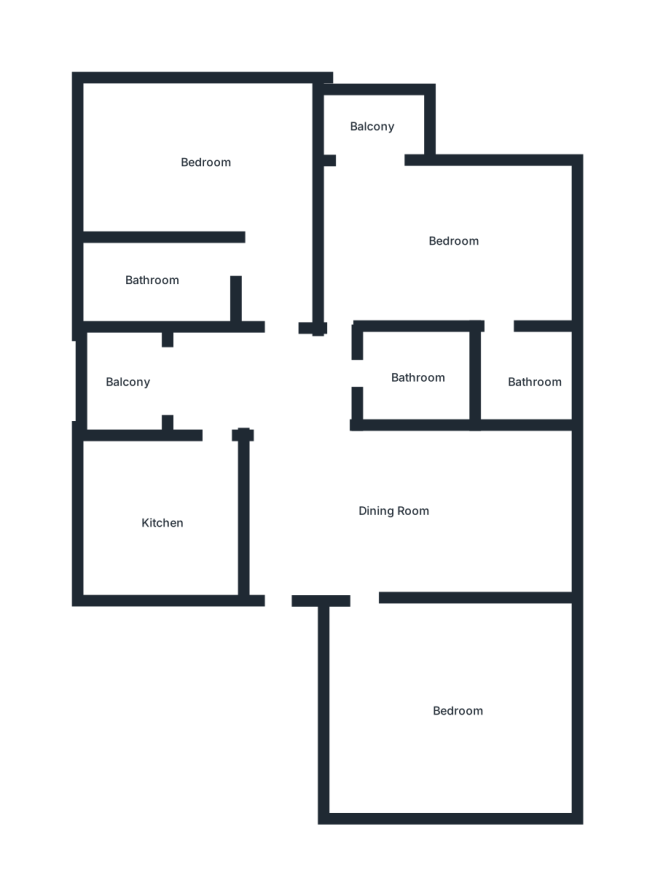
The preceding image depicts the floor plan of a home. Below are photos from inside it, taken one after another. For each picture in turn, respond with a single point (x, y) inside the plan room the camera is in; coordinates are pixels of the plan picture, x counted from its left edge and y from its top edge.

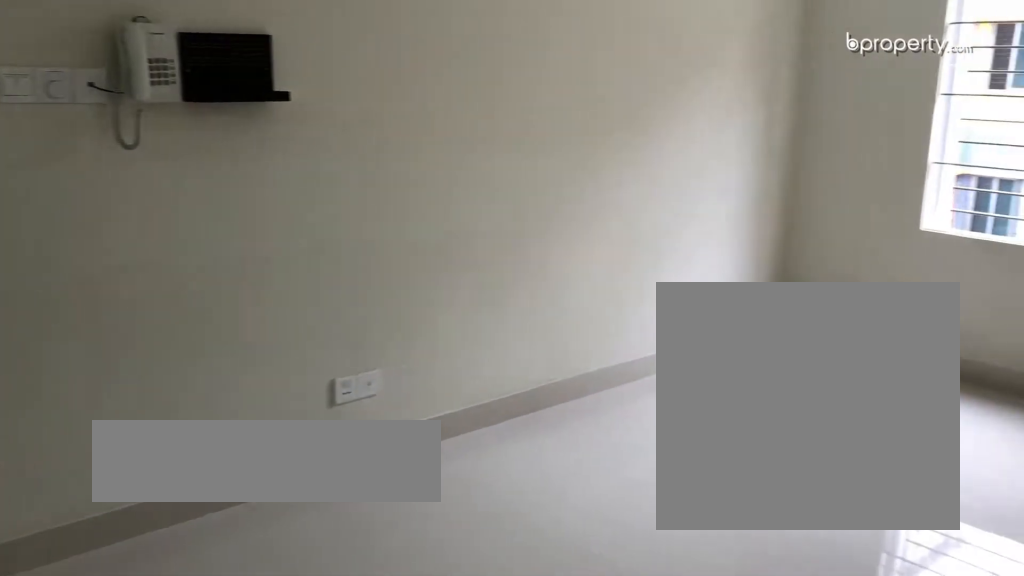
(396, 507)
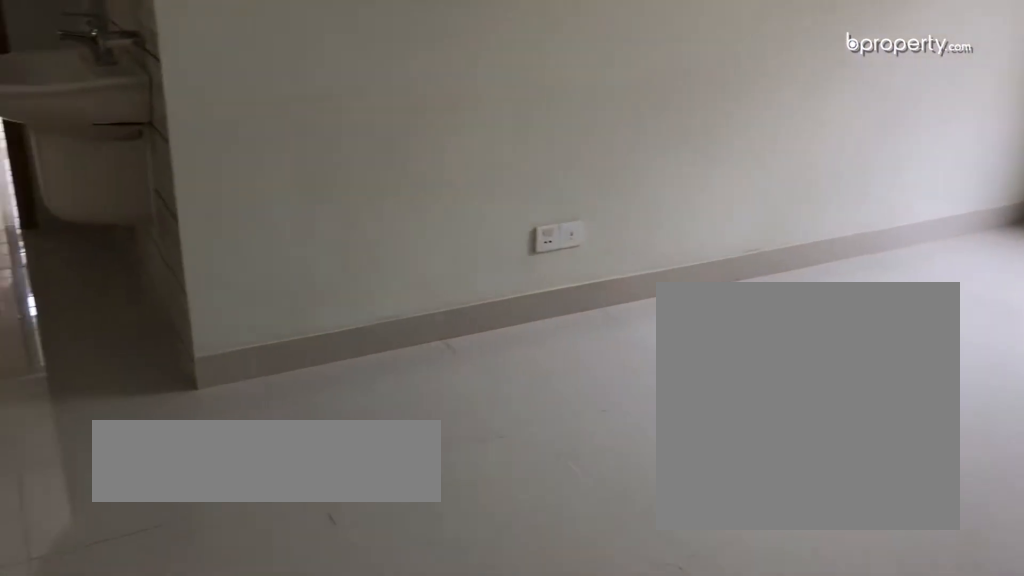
(396, 507)
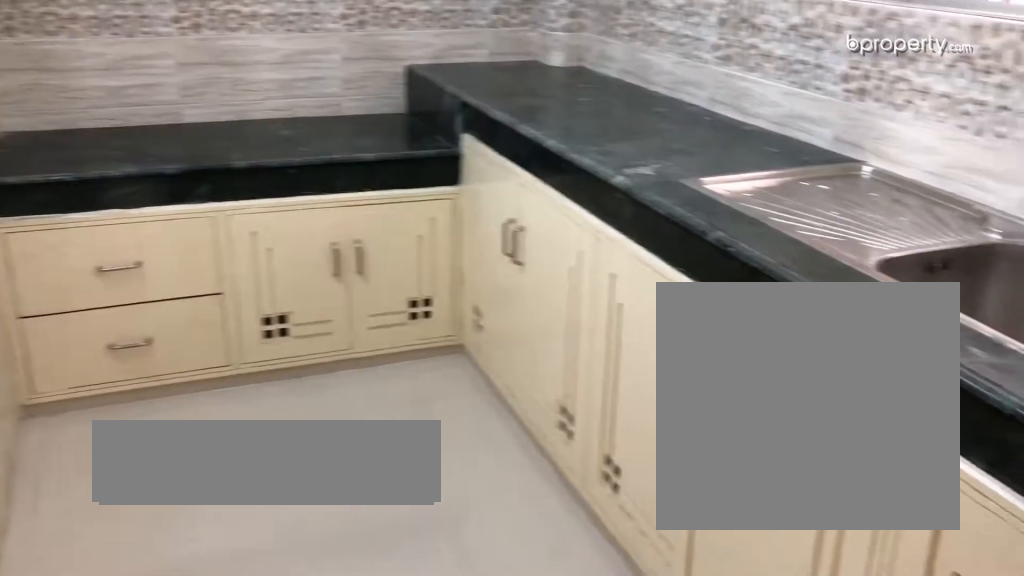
(162, 524)
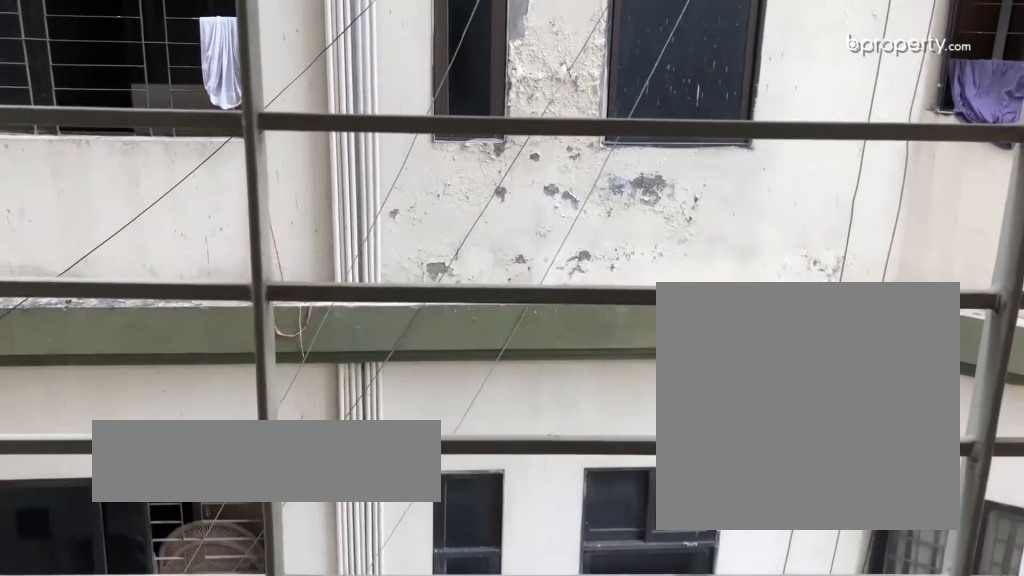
(130, 384)
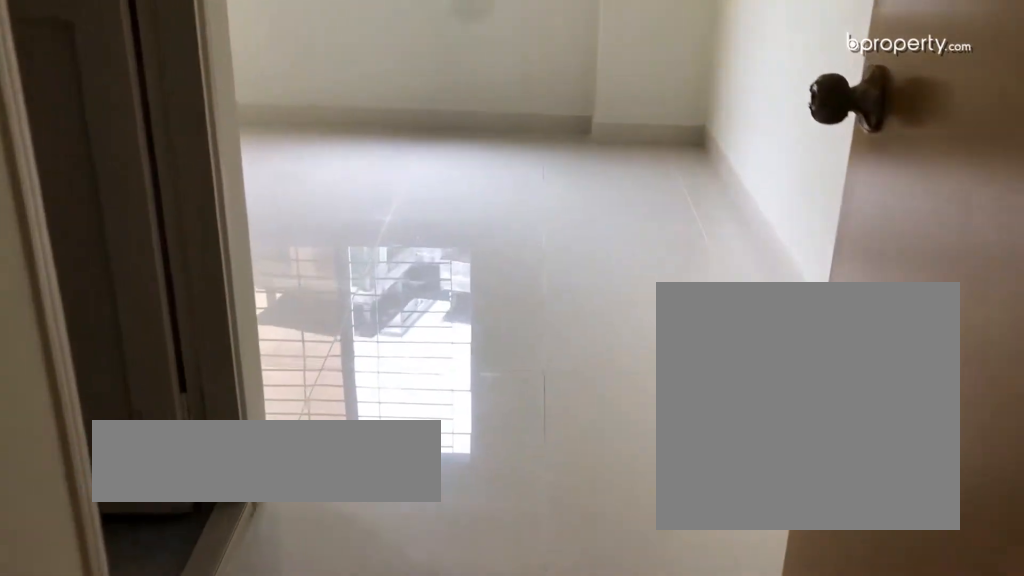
(207, 162)
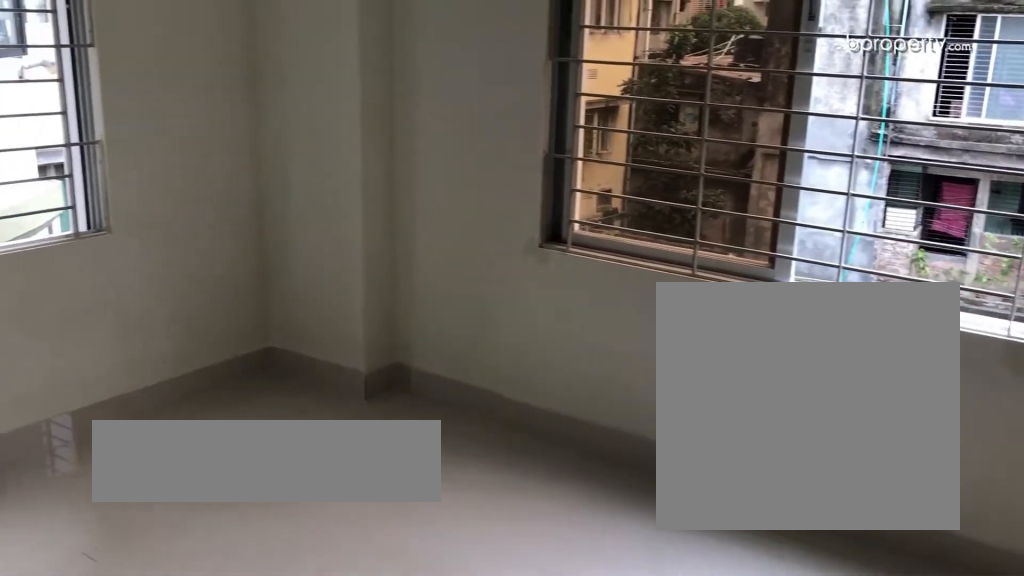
(207, 162)
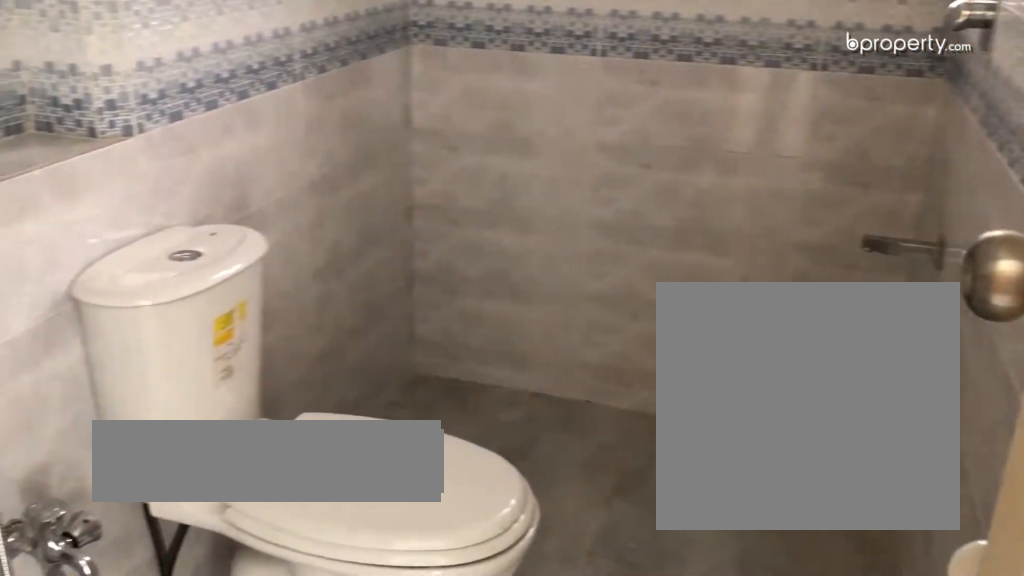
(152, 273)
